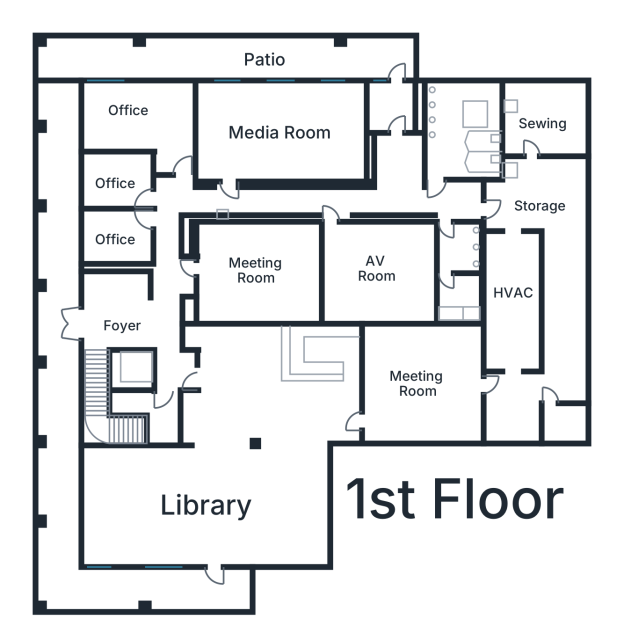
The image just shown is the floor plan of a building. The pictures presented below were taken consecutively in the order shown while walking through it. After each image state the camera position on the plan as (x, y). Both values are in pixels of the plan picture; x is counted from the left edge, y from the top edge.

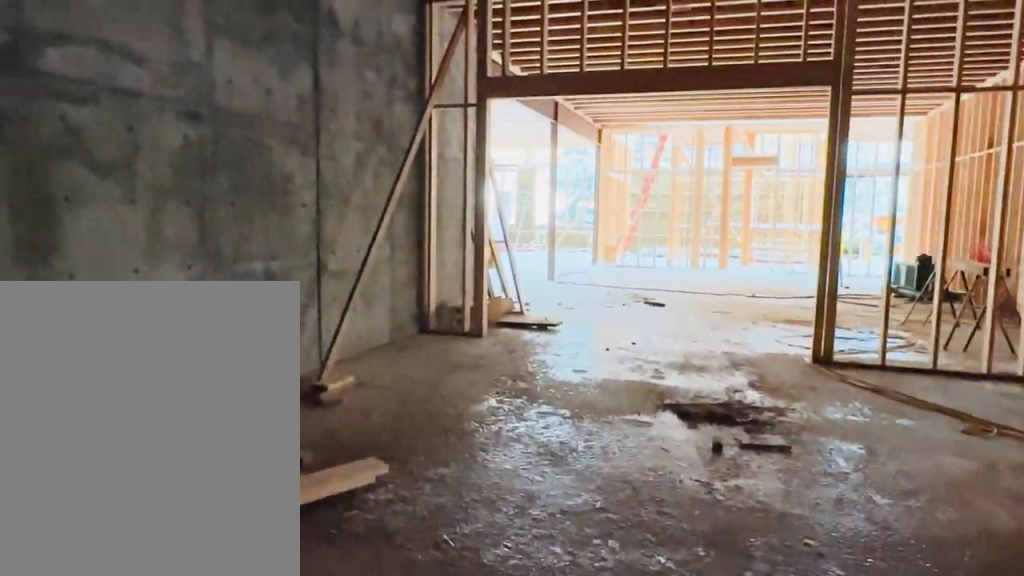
(457, 390)
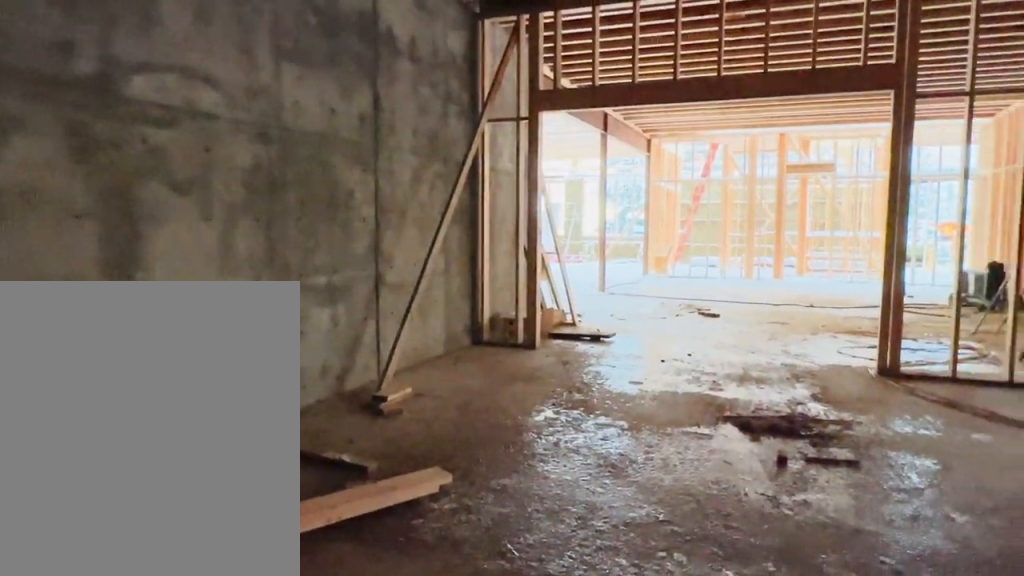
(457, 389)
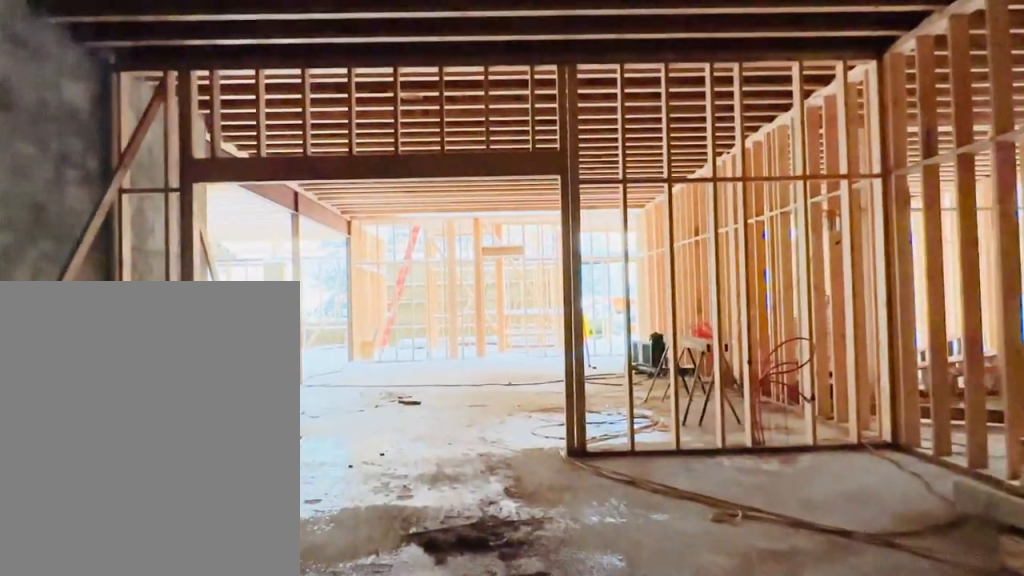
(454, 386)
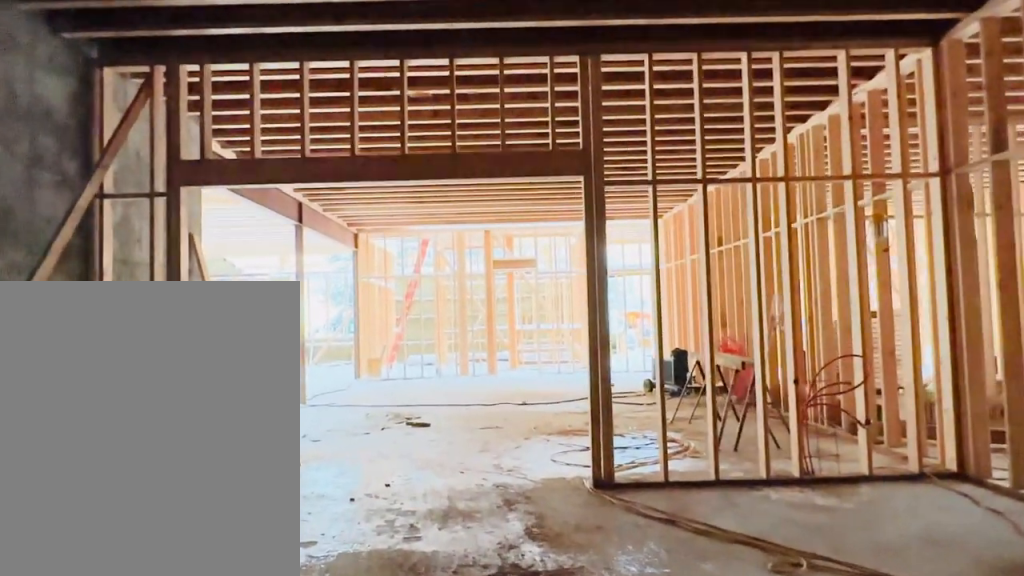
(448, 387)
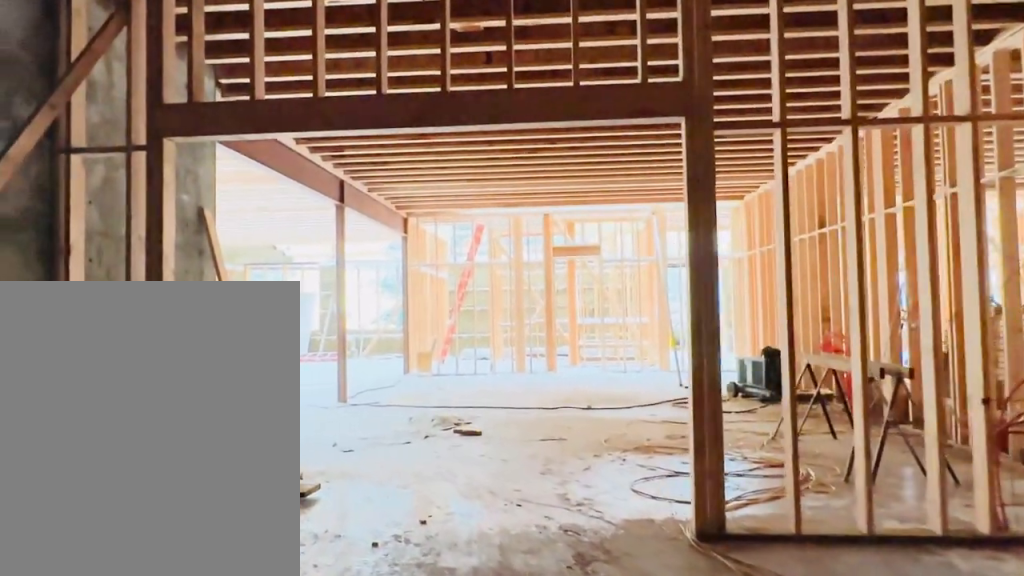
(422, 388)
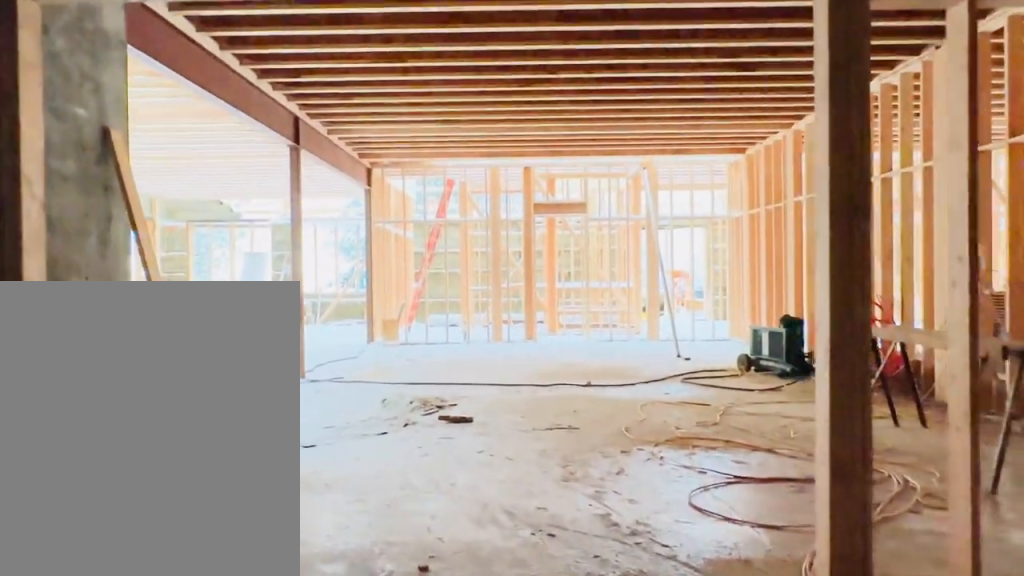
(390, 388)
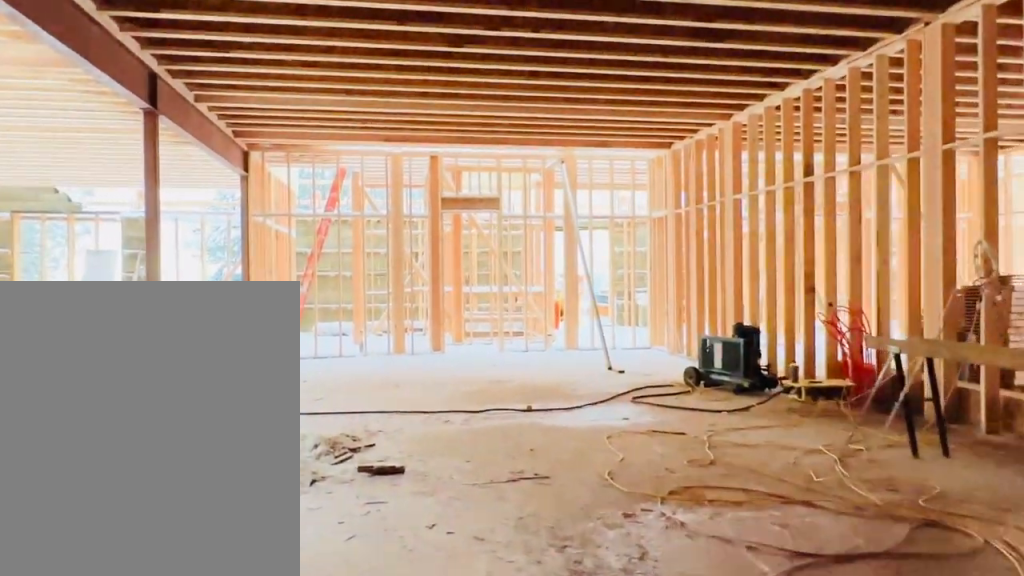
(368, 388)
